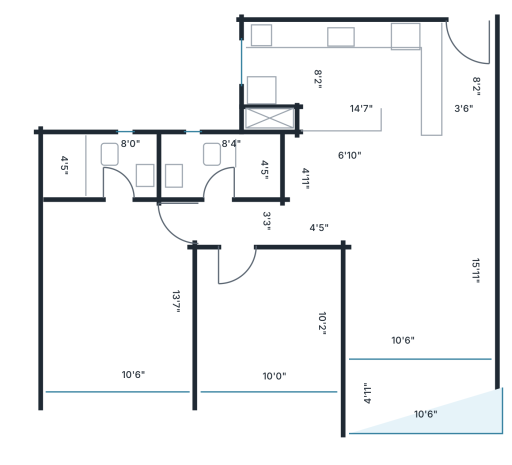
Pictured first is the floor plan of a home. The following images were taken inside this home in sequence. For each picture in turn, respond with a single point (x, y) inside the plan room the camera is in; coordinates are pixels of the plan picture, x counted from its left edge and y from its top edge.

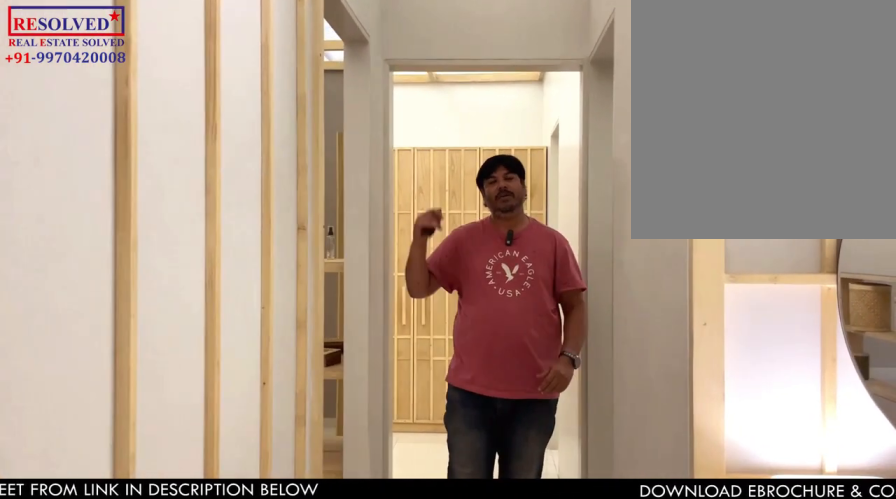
(238, 223)
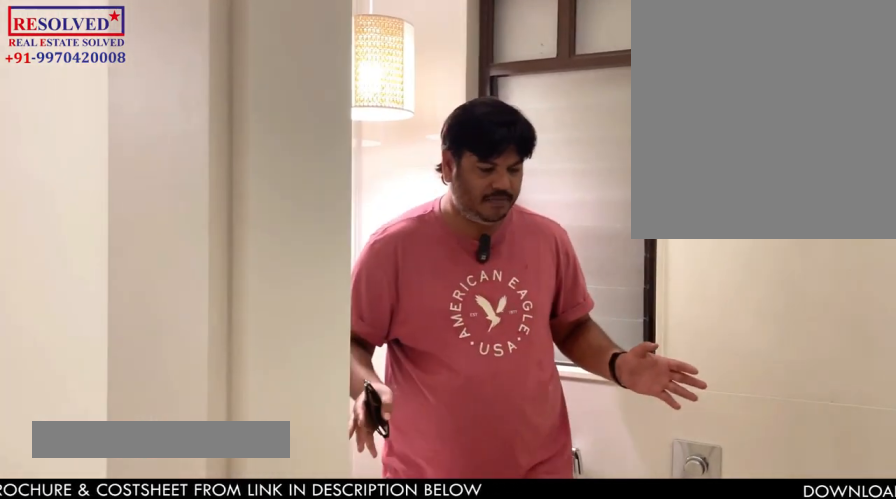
(221, 165)
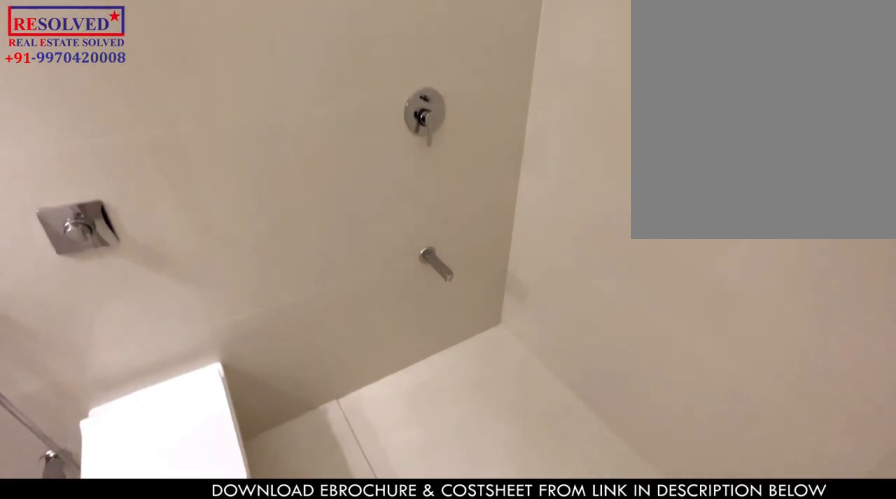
(220, 166)
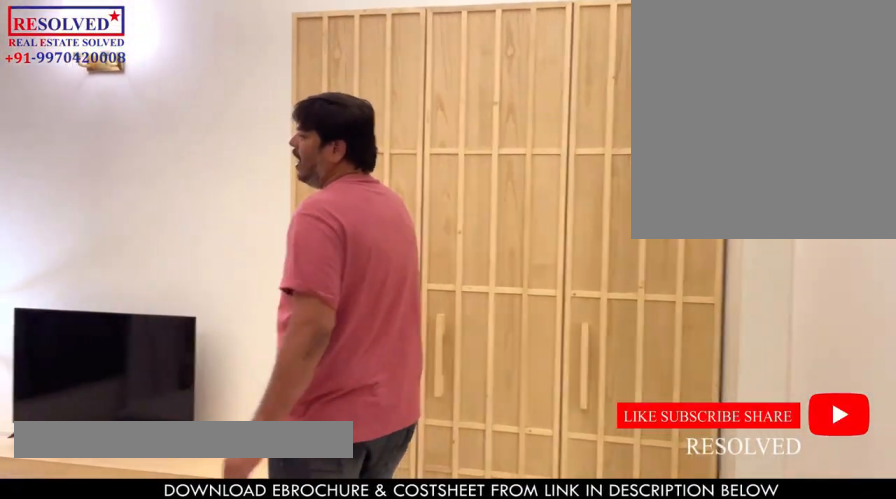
(117, 297)
